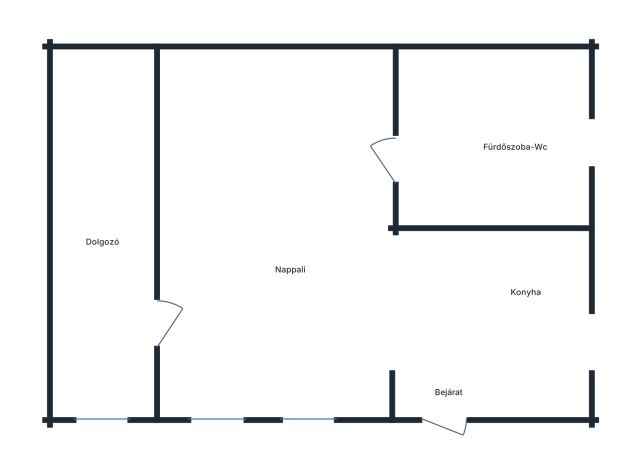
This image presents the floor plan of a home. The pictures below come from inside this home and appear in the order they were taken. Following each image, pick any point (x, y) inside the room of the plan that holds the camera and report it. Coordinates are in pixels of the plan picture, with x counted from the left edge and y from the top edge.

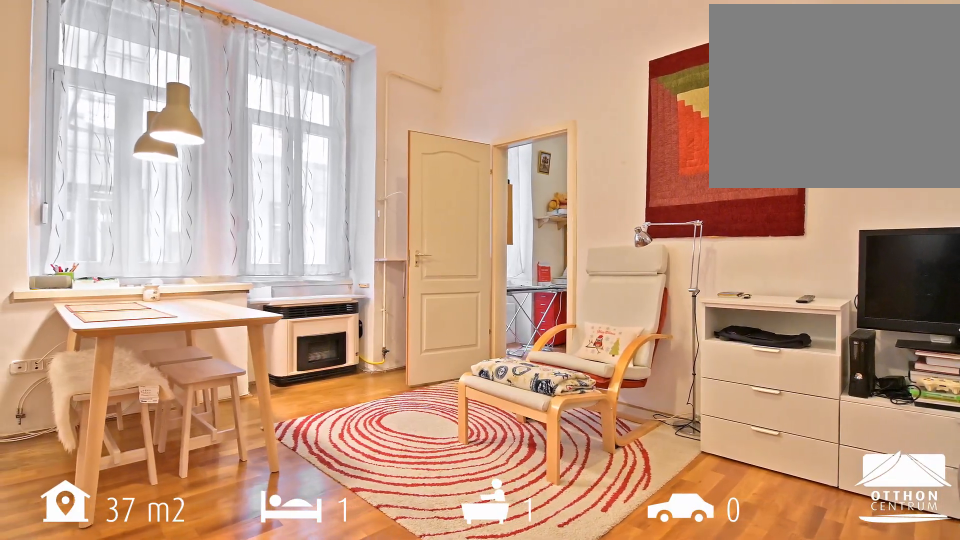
(275, 240)
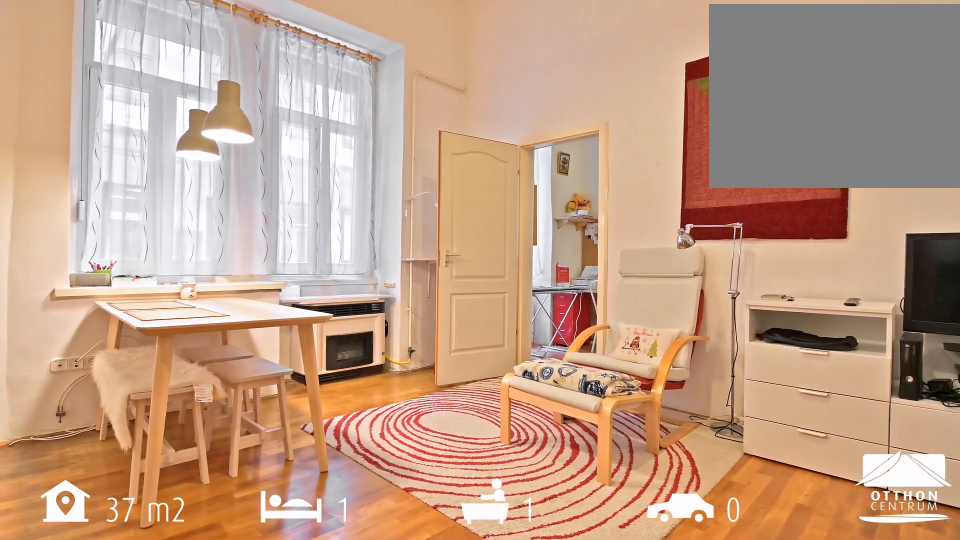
(275, 240)
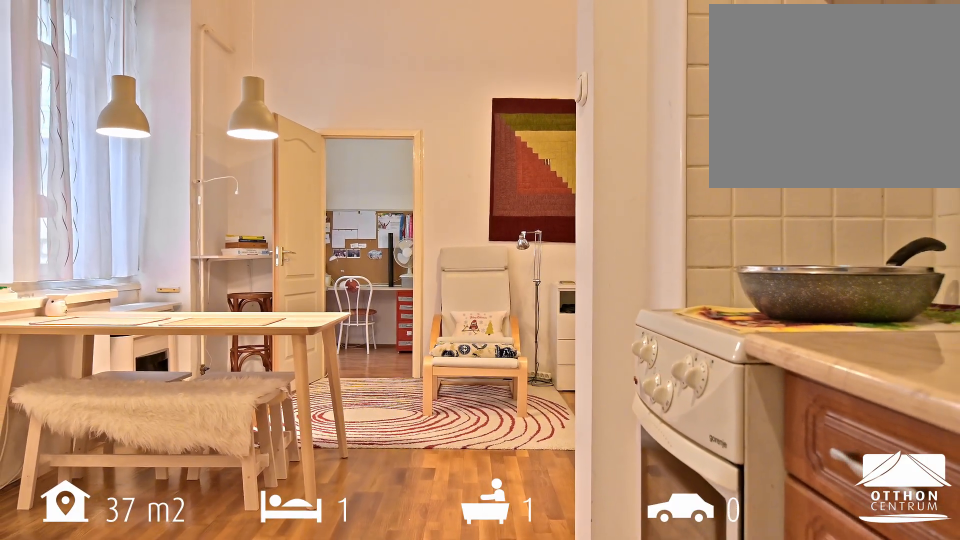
(491, 320)
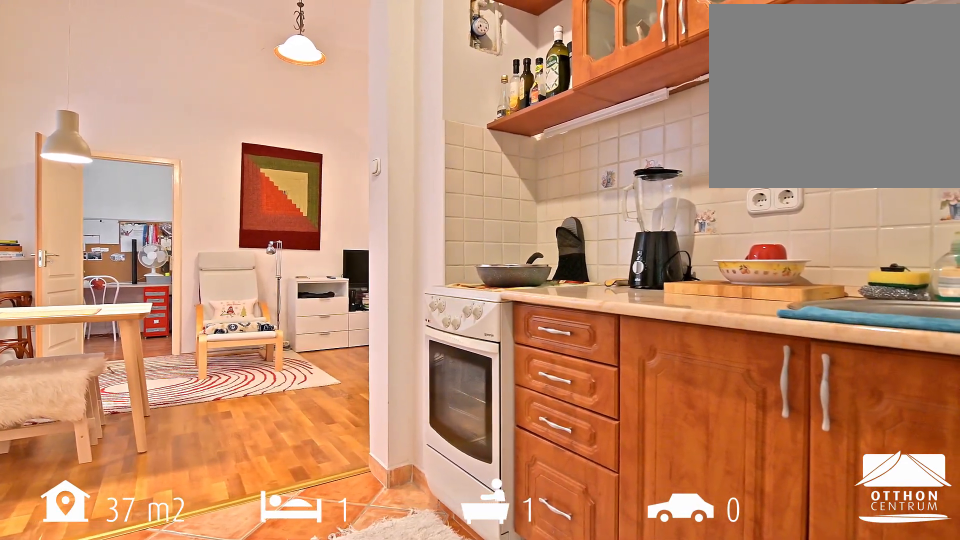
(491, 320)
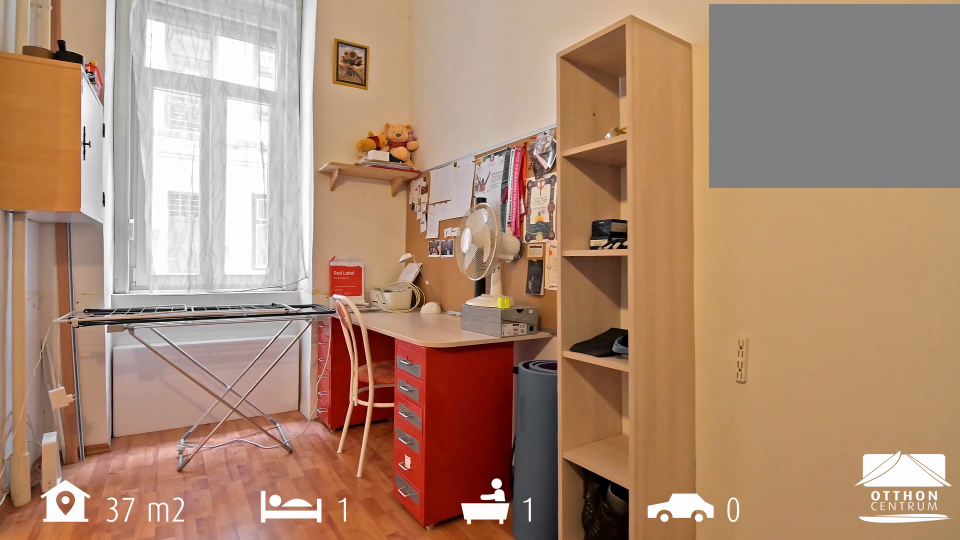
(104, 232)
